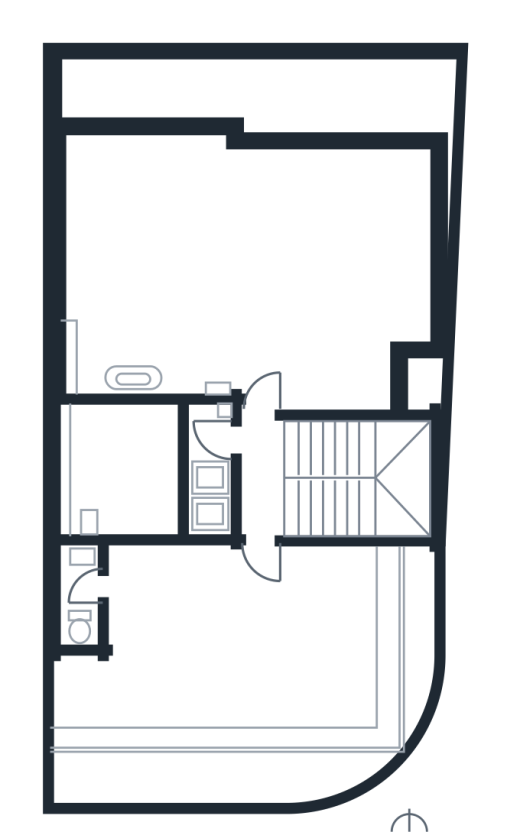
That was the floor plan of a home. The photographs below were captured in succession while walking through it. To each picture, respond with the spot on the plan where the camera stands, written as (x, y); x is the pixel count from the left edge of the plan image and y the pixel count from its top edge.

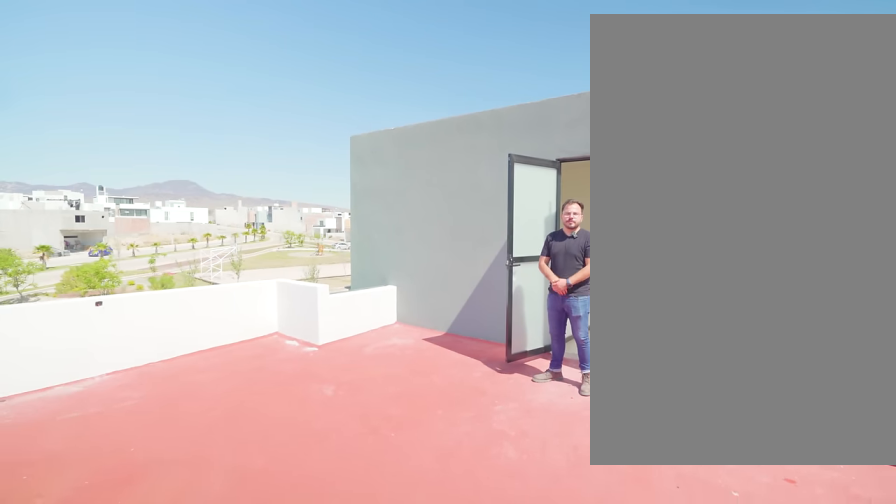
(272, 277)
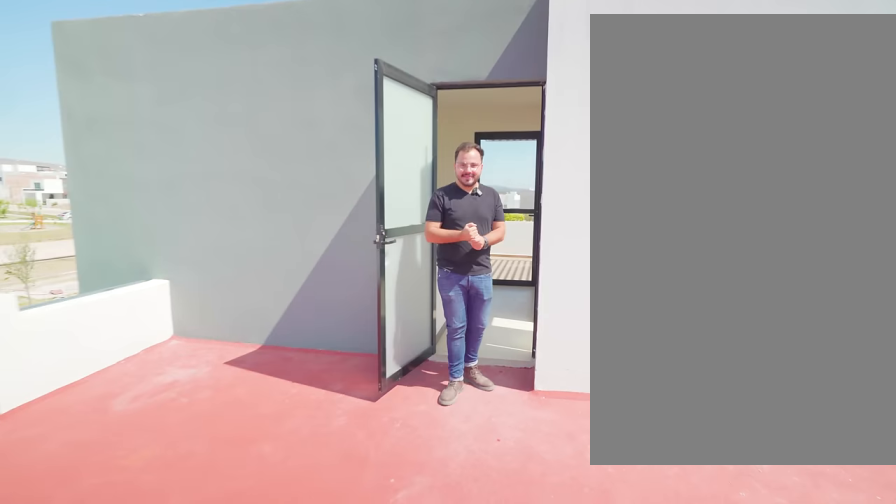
(179, 201)
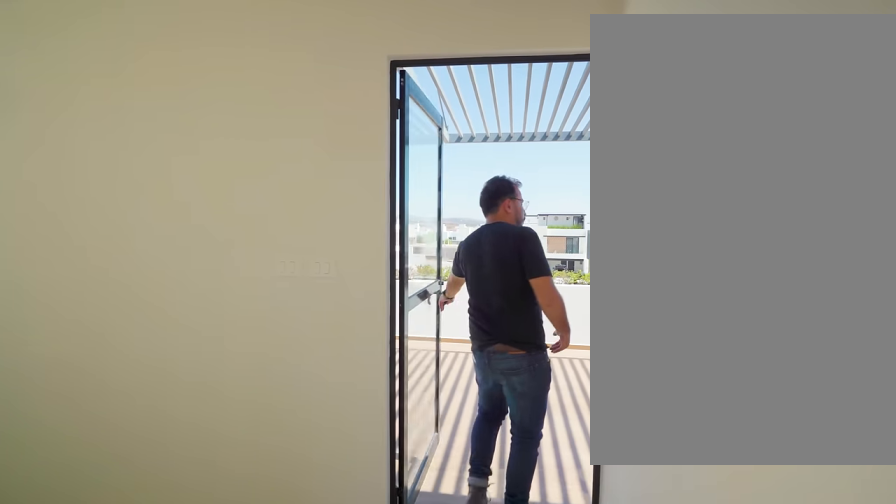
(261, 476)
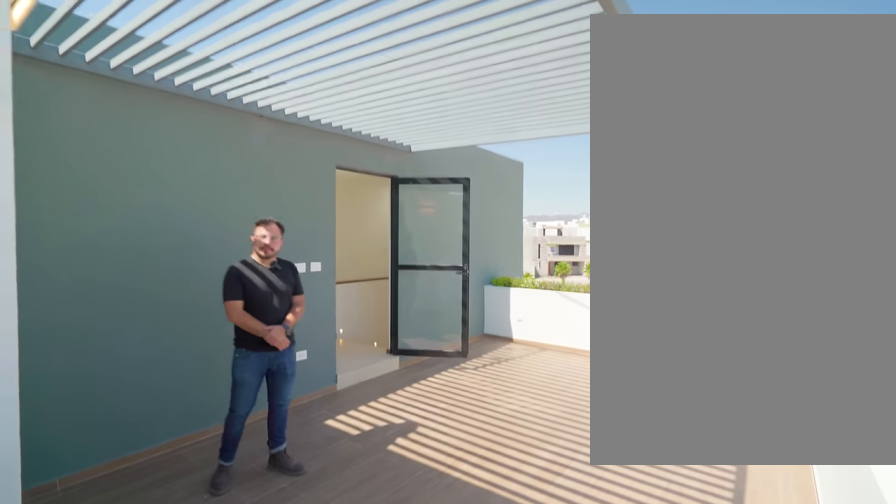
(82, 724)
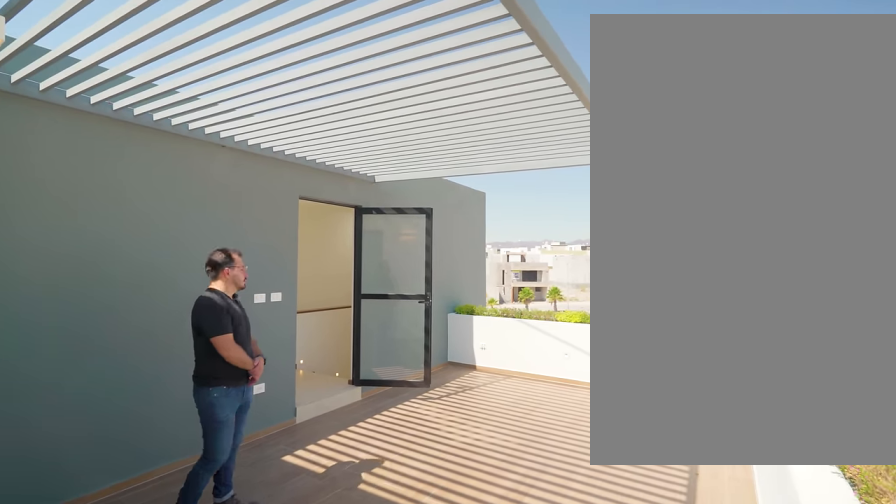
(81, 725)
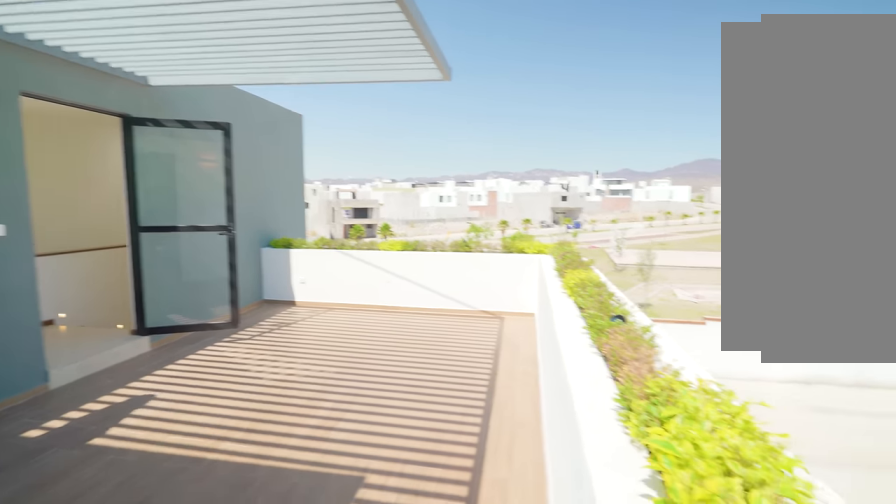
(81, 724)
